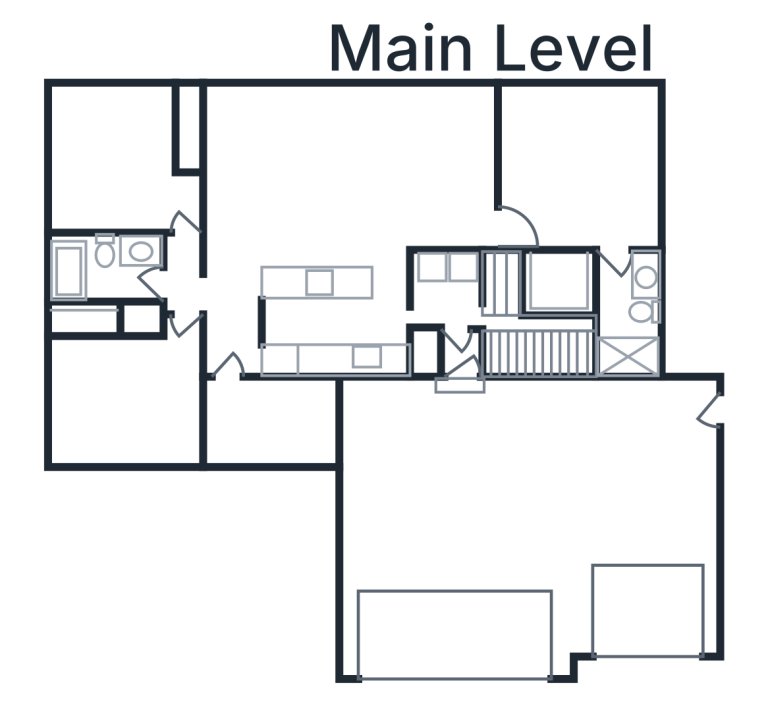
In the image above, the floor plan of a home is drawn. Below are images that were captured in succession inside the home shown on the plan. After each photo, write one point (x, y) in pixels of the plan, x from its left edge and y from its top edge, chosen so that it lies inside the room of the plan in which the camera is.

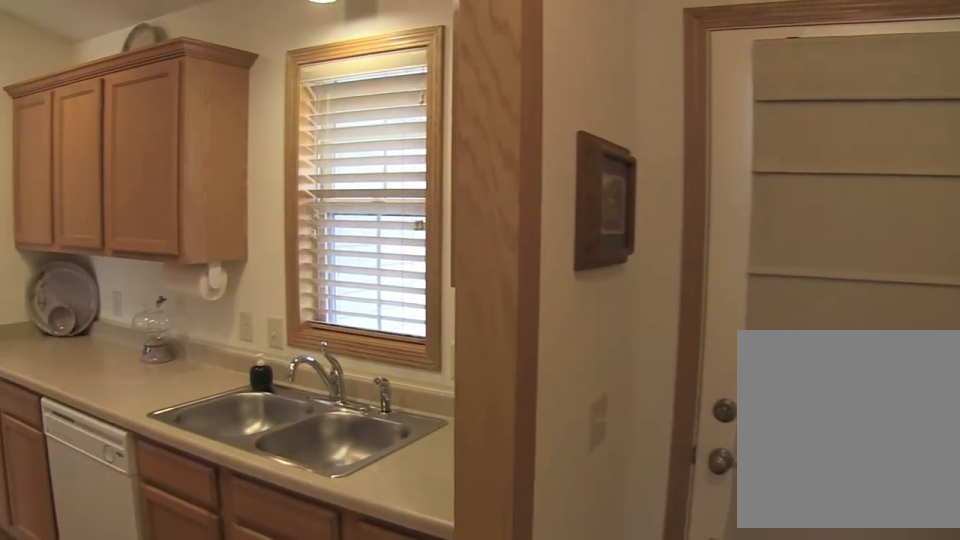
(335, 323)
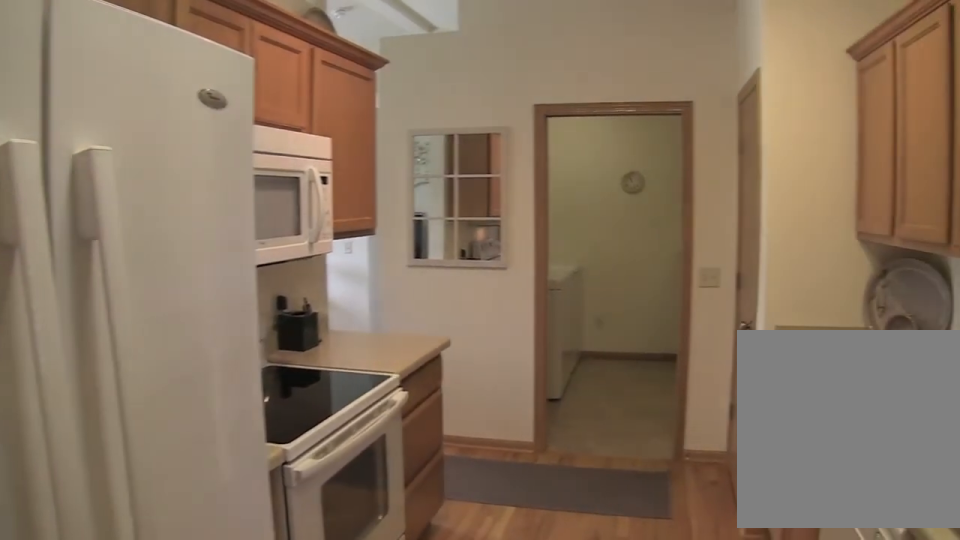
(335, 323)
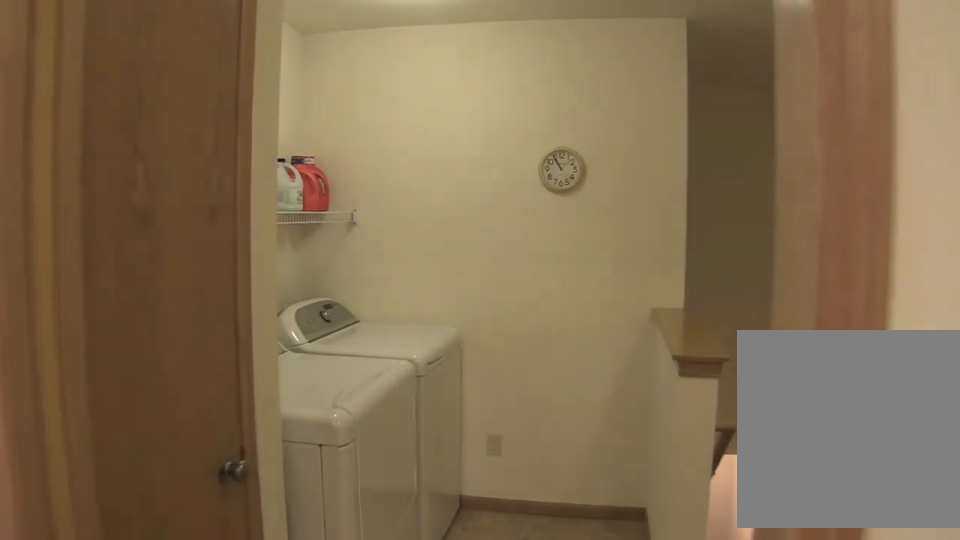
(450, 306)
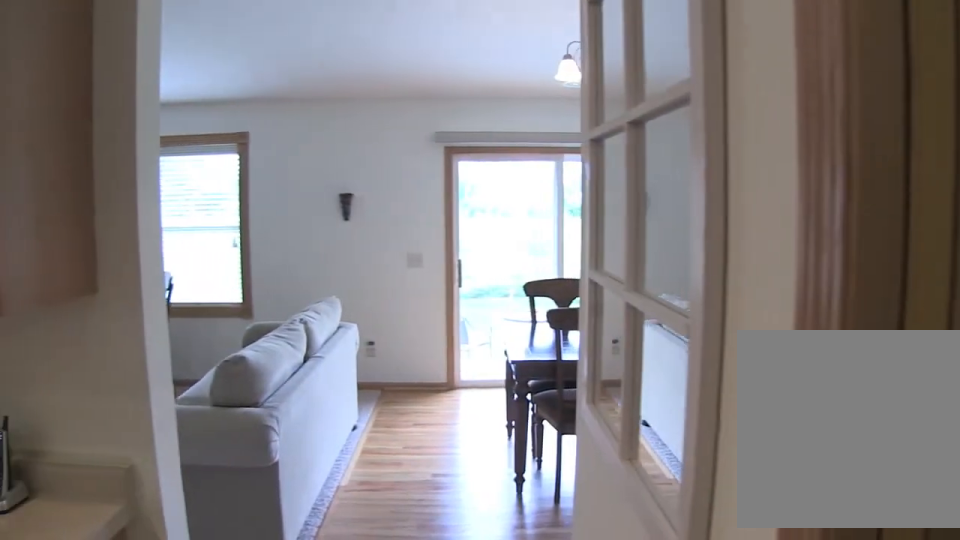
(451, 167)
